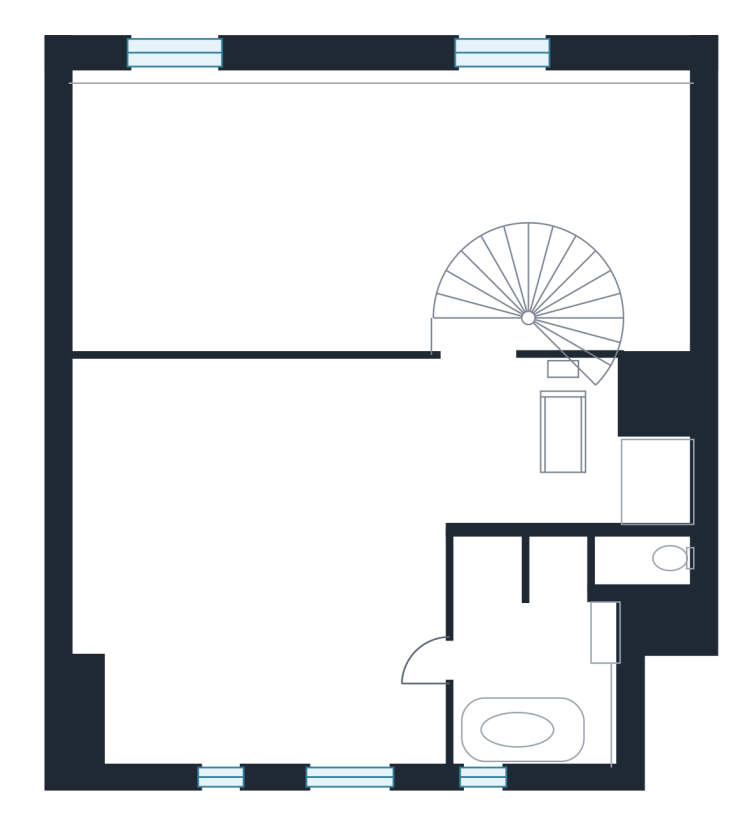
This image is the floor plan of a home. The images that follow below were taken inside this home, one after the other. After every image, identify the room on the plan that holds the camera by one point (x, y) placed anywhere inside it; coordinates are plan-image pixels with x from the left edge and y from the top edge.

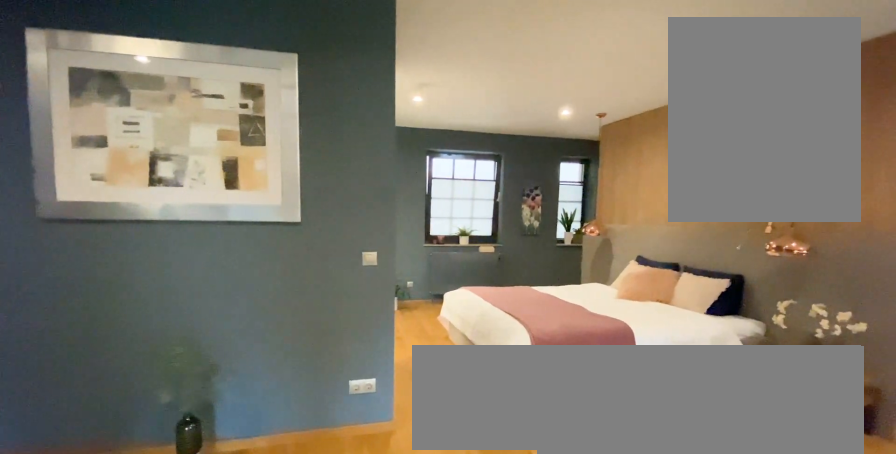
(314, 580)
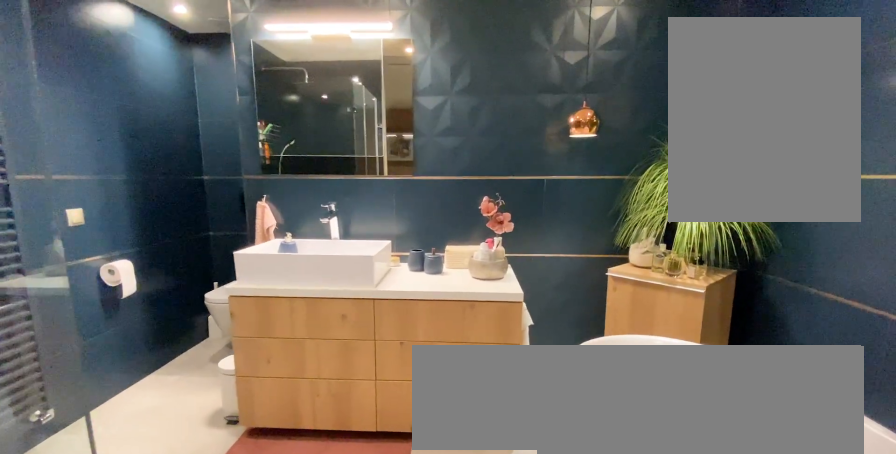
(522, 628)
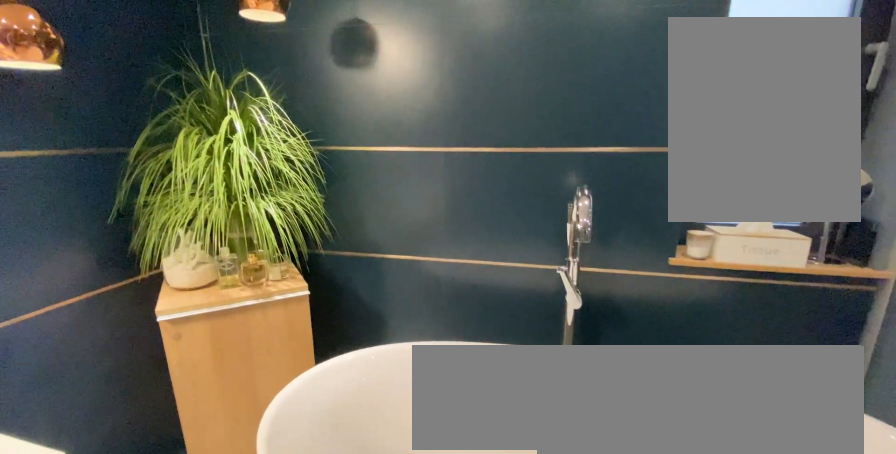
(522, 628)
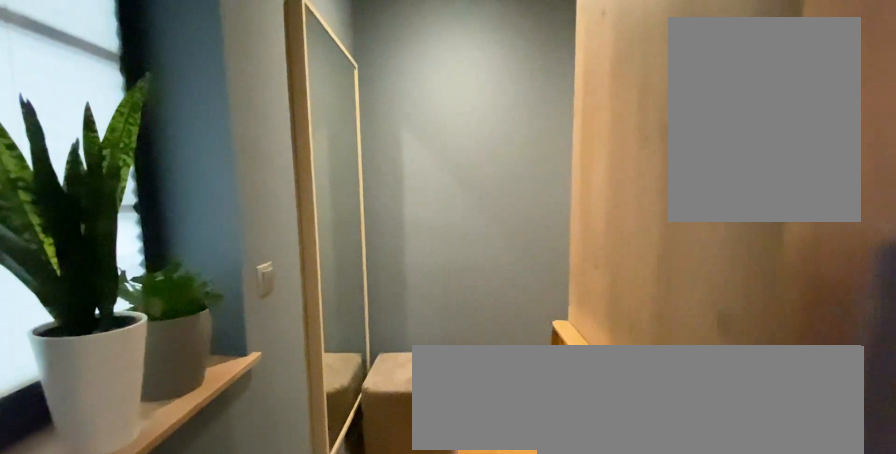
(314, 580)
